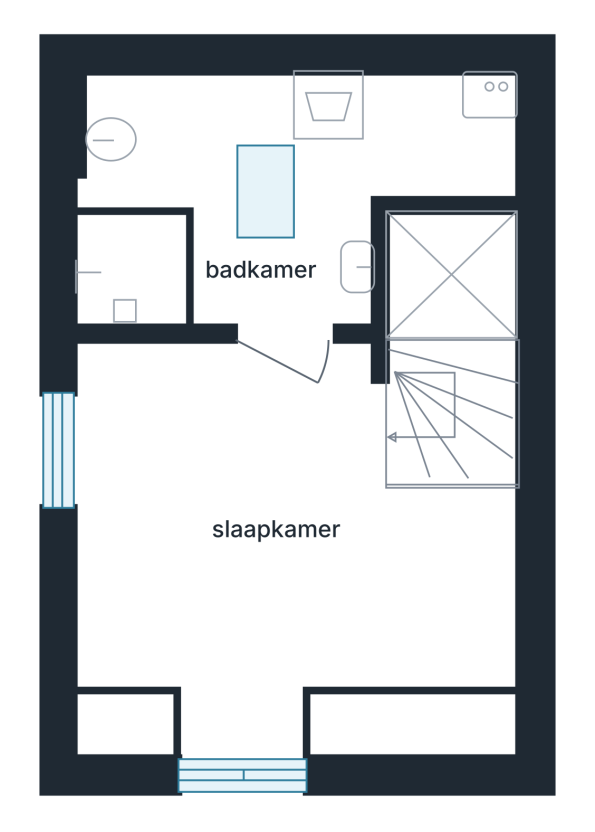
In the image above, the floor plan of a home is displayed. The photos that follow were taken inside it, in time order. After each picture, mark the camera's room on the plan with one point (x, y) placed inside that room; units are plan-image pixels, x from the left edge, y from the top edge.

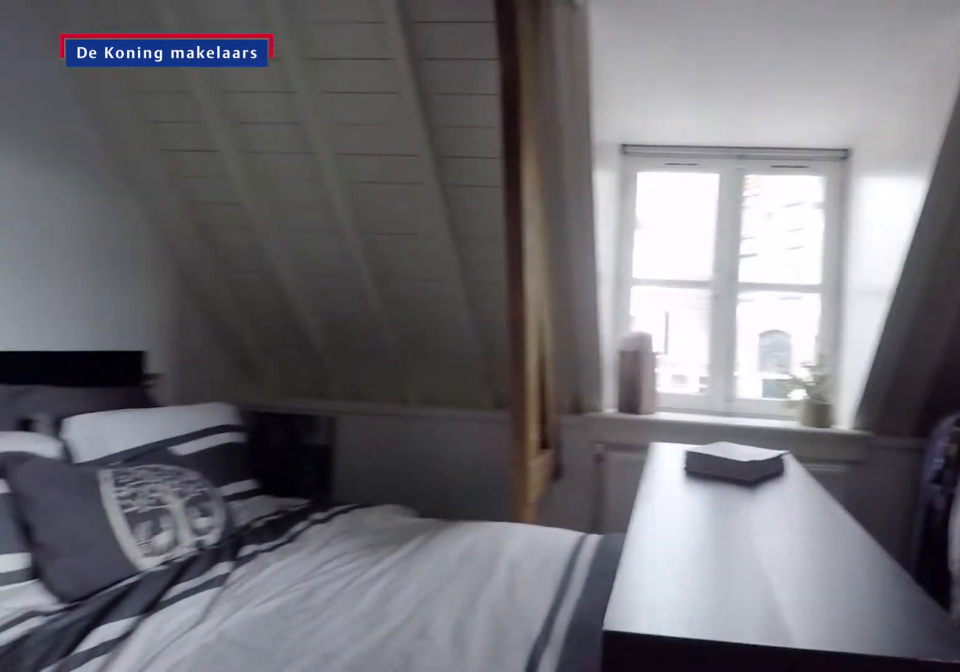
(251, 732)
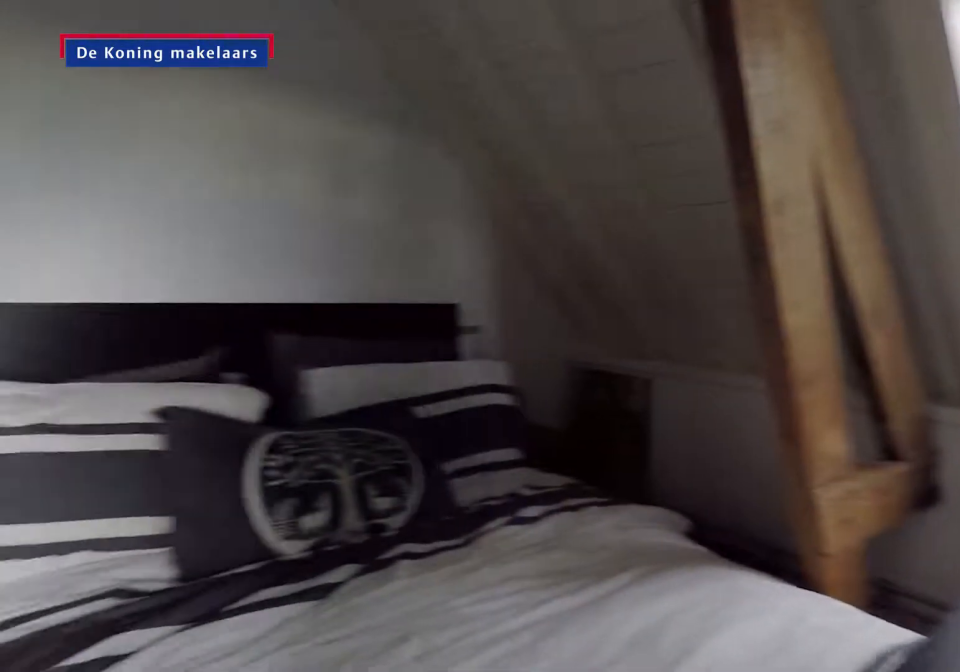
(251, 732)
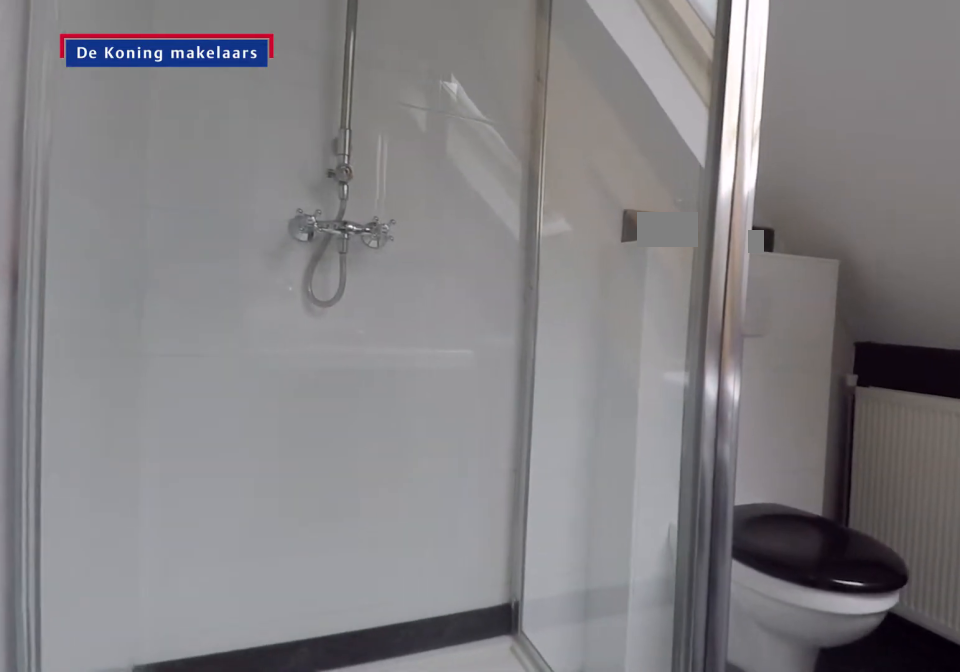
(267, 211)
